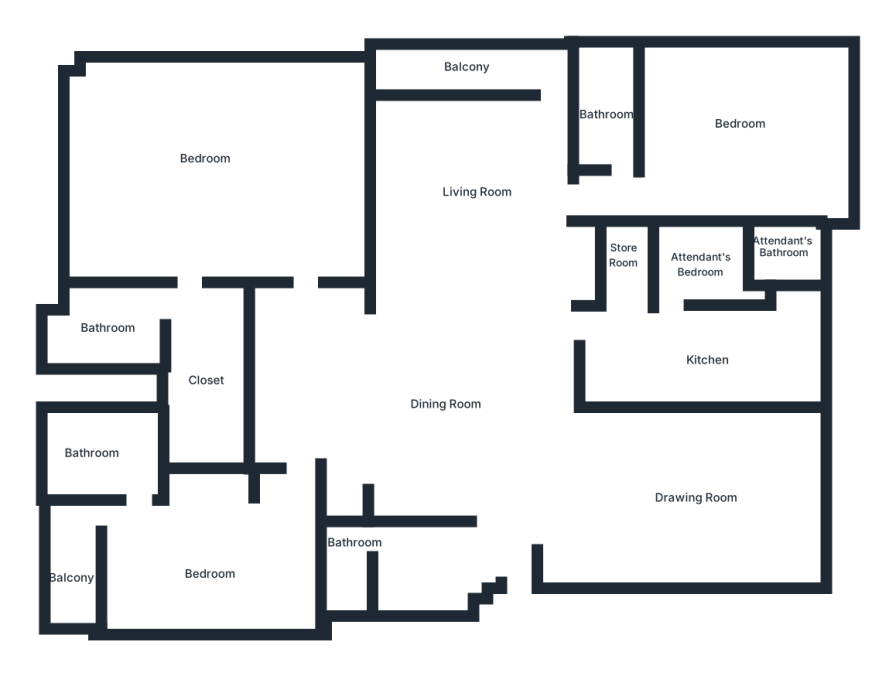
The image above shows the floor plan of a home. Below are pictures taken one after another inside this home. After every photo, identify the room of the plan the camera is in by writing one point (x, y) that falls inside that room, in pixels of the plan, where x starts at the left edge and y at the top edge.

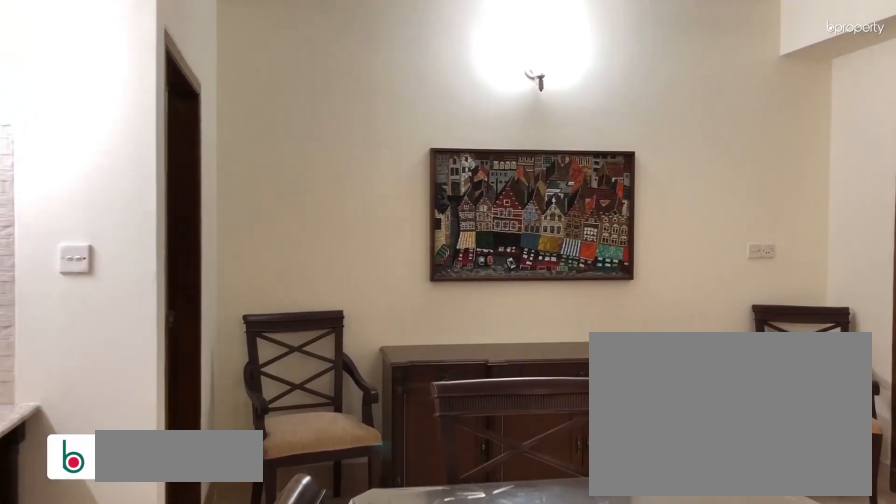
(381, 395)
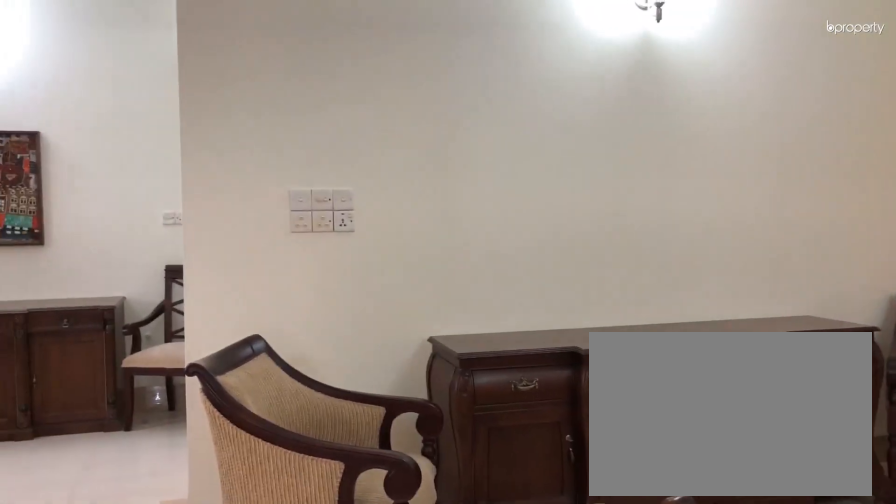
(475, 216)
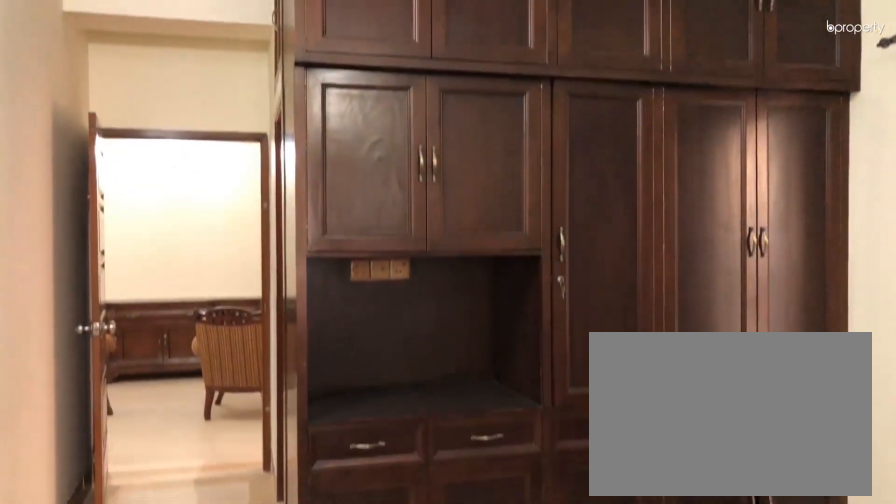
(723, 134)
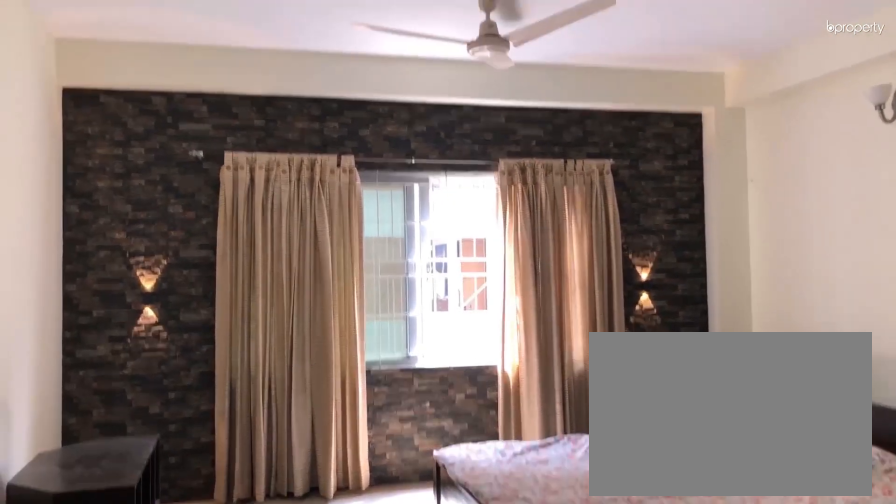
(209, 170)
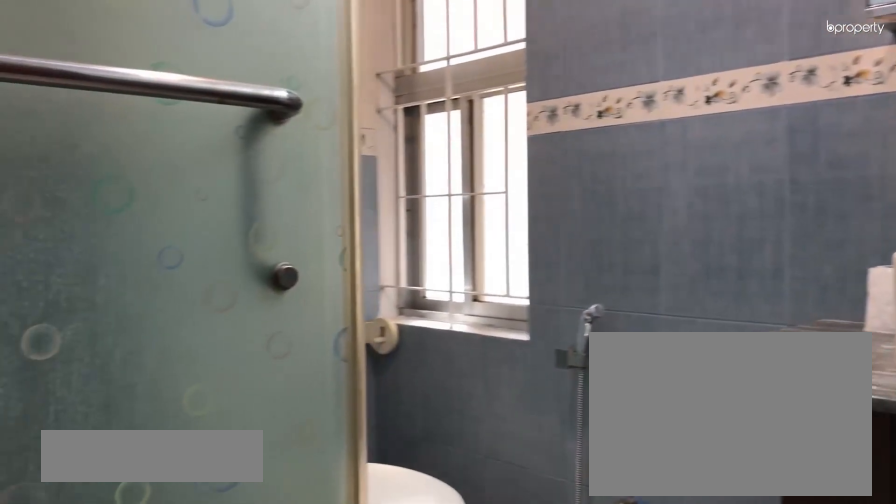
(104, 450)
